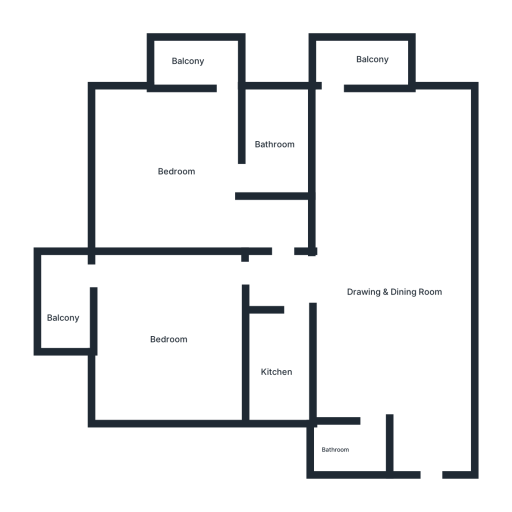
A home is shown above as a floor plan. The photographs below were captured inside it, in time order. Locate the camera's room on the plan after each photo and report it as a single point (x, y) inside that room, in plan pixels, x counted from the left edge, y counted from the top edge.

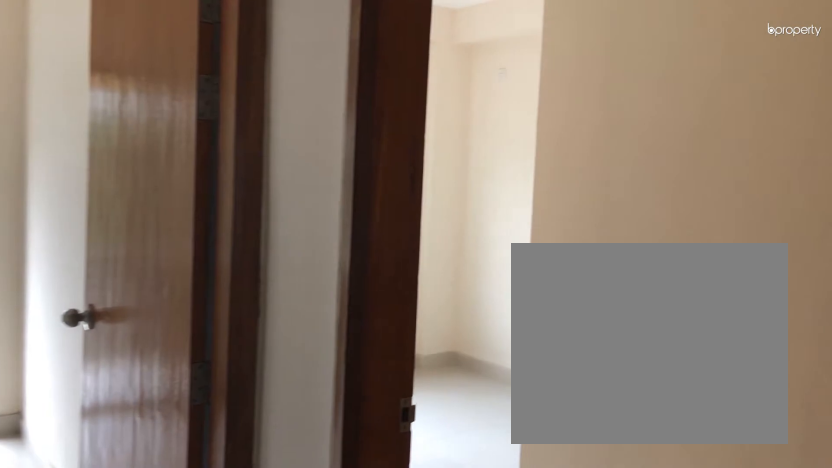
(284, 266)
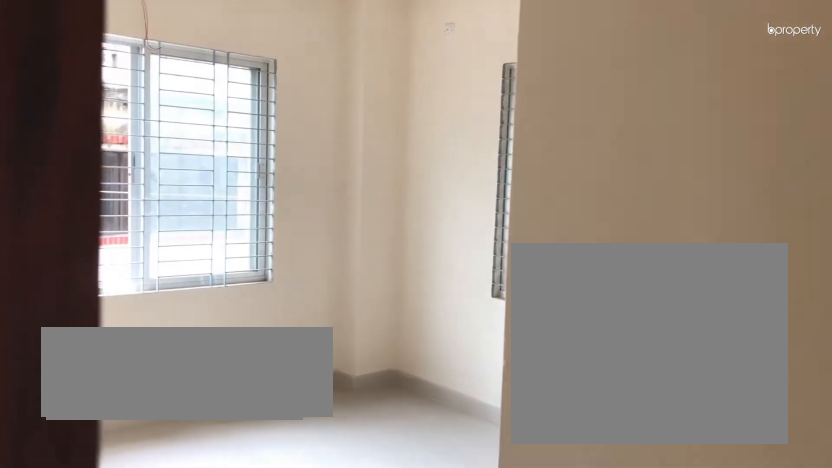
(271, 236)
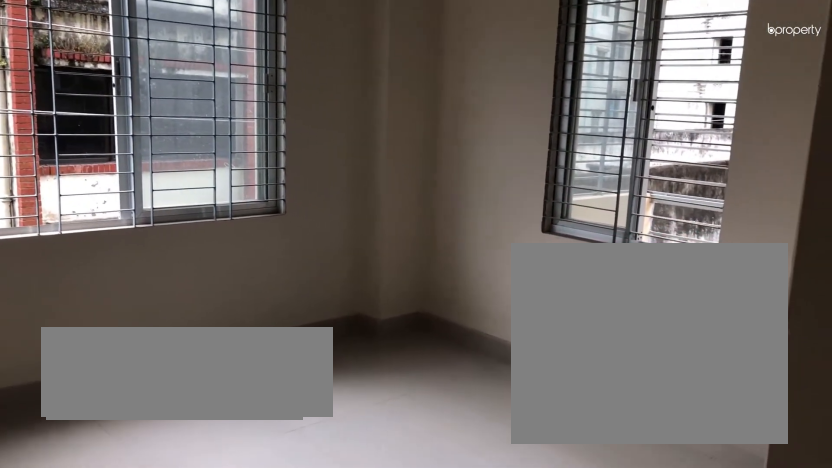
(174, 163)
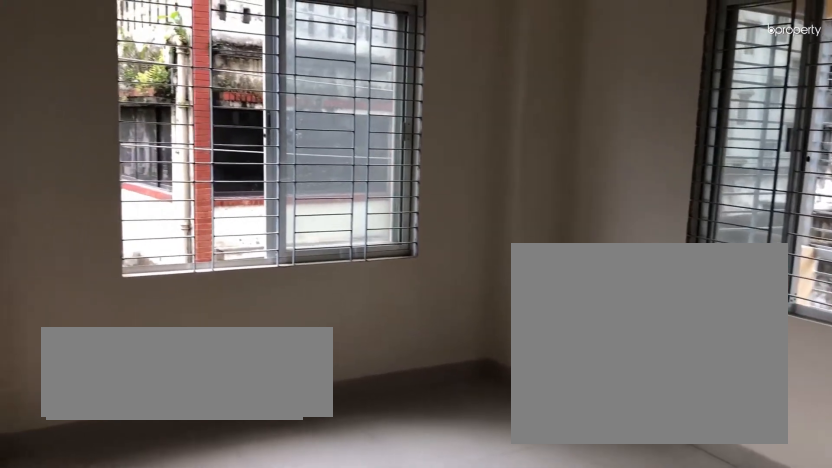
(174, 163)
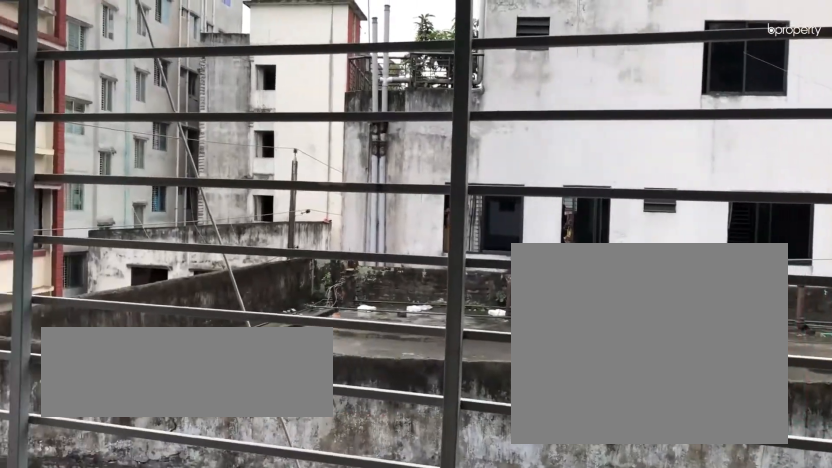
(188, 62)
